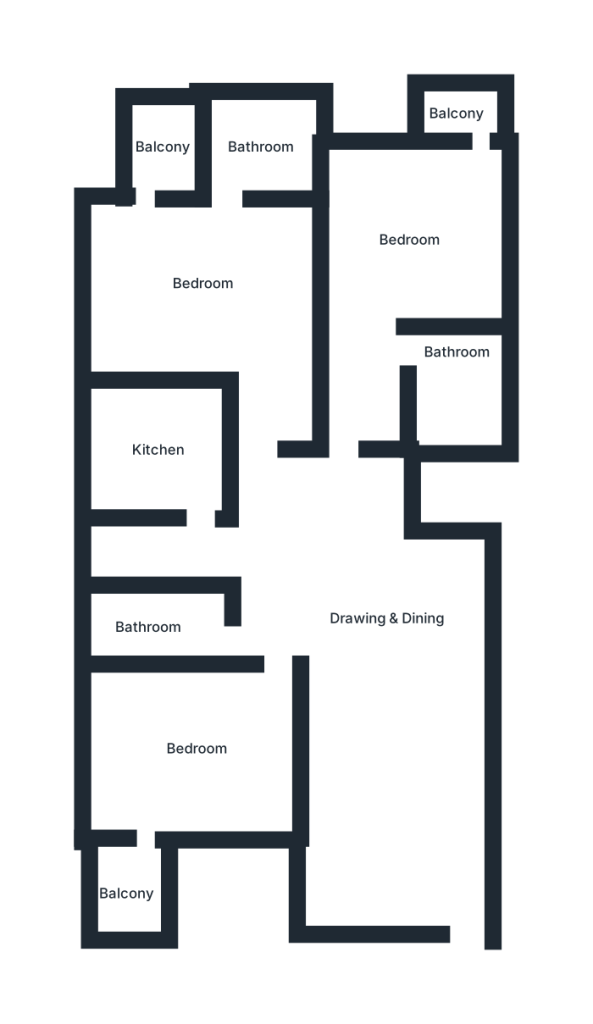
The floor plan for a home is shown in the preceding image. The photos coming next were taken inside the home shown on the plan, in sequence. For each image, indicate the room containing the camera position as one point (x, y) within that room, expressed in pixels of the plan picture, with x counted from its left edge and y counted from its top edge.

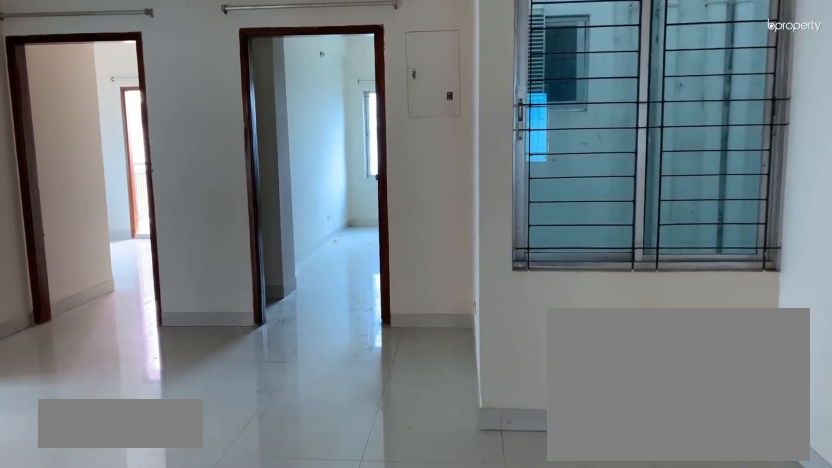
(388, 643)
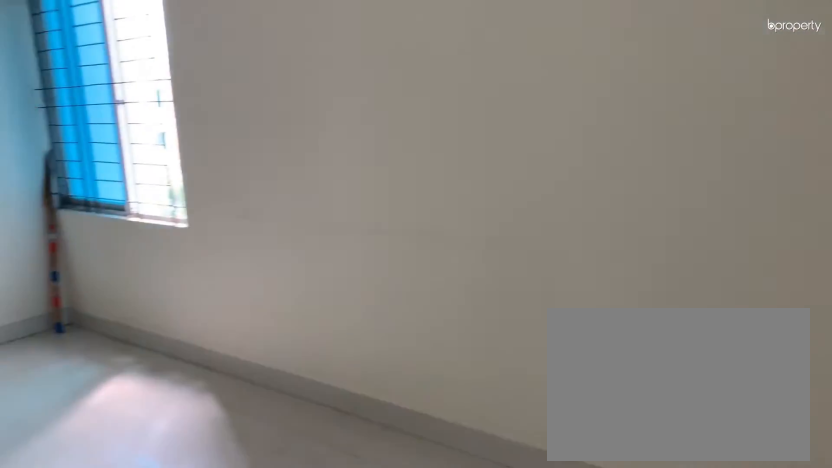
(388, 643)
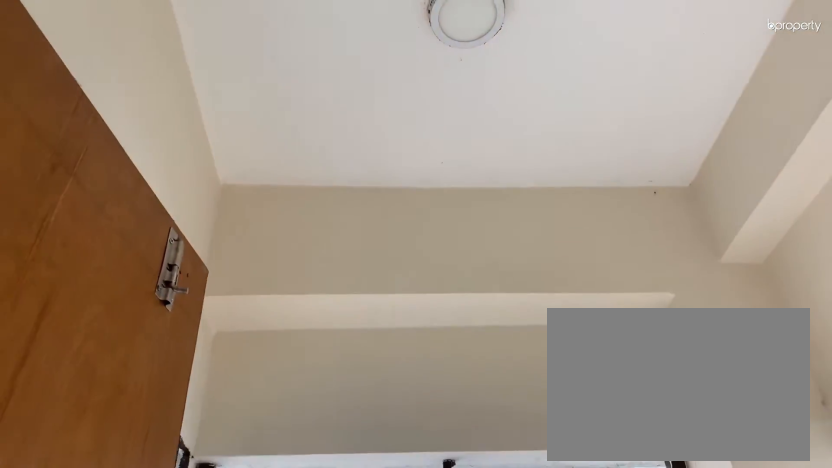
(128, 877)
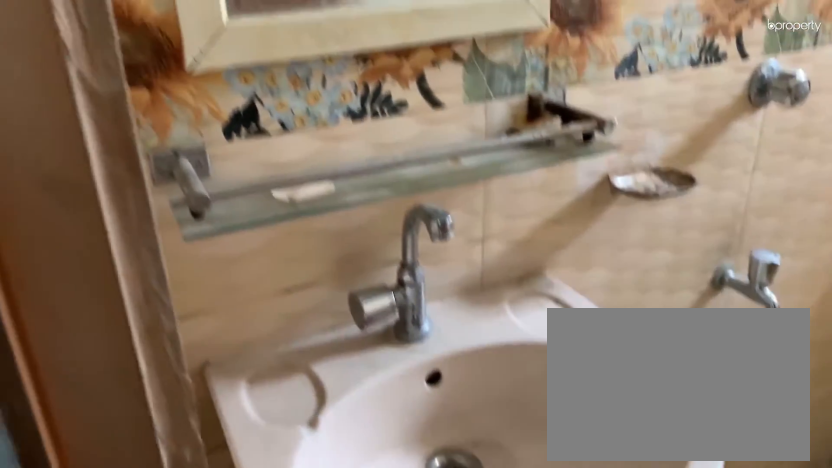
(145, 629)
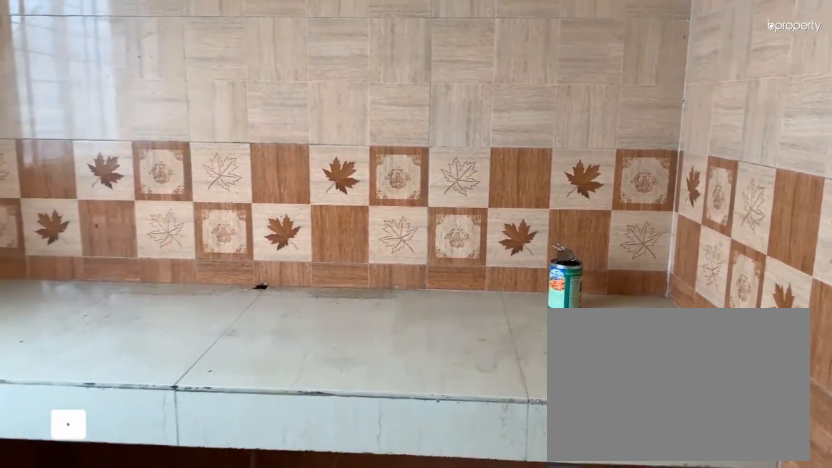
(151, 452)
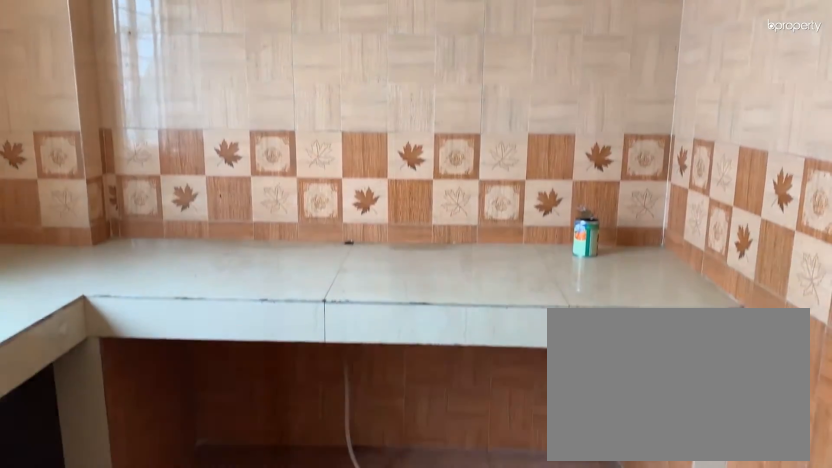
(162, 452)
